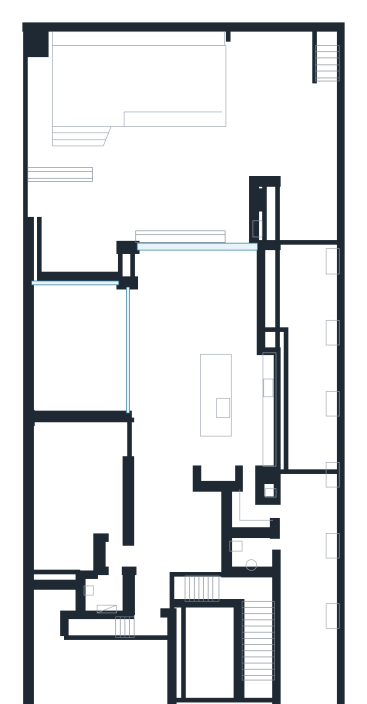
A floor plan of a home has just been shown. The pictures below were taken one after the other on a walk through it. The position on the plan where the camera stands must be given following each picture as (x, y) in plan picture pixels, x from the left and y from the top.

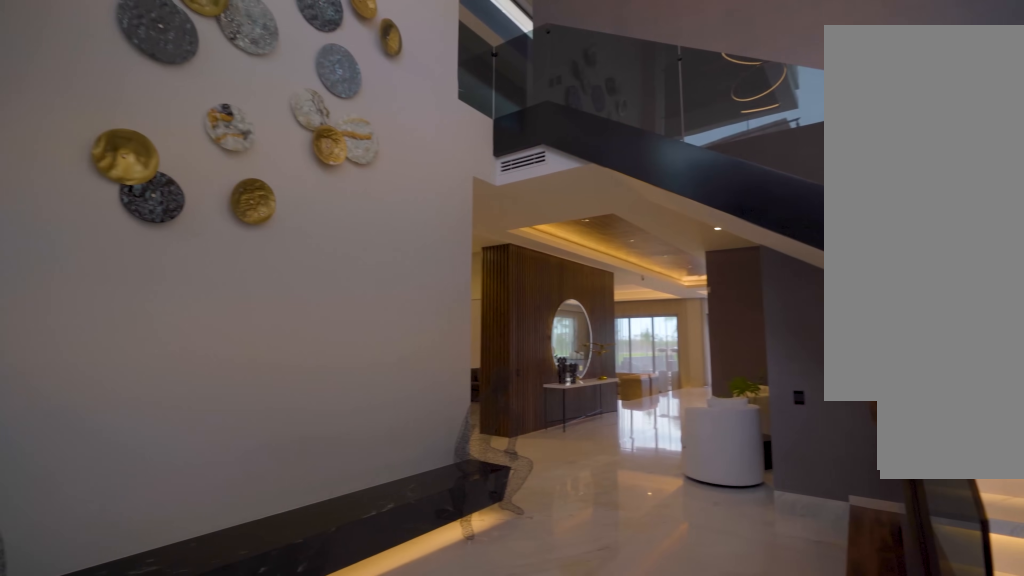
(223, 678)
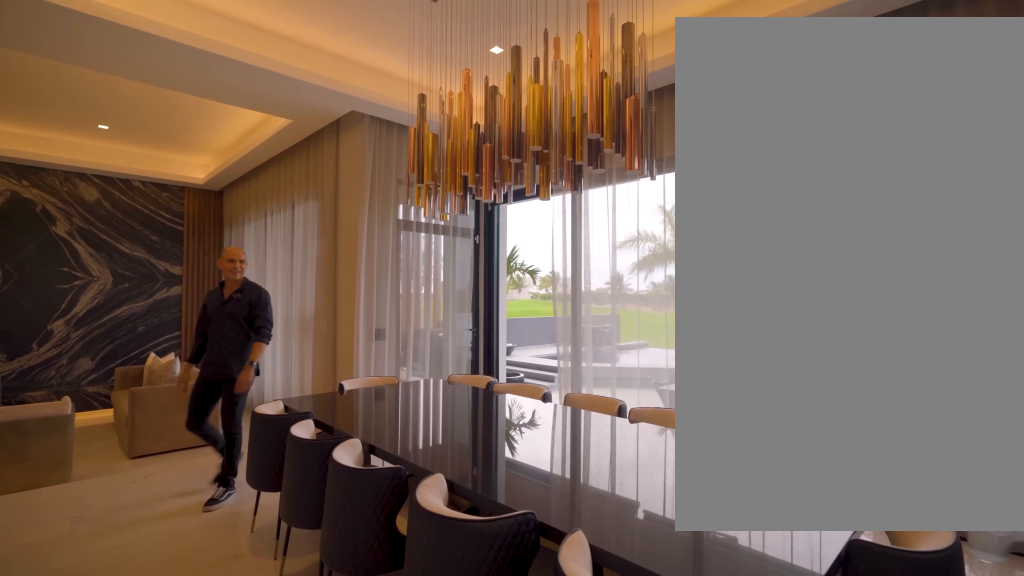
(207, 335)
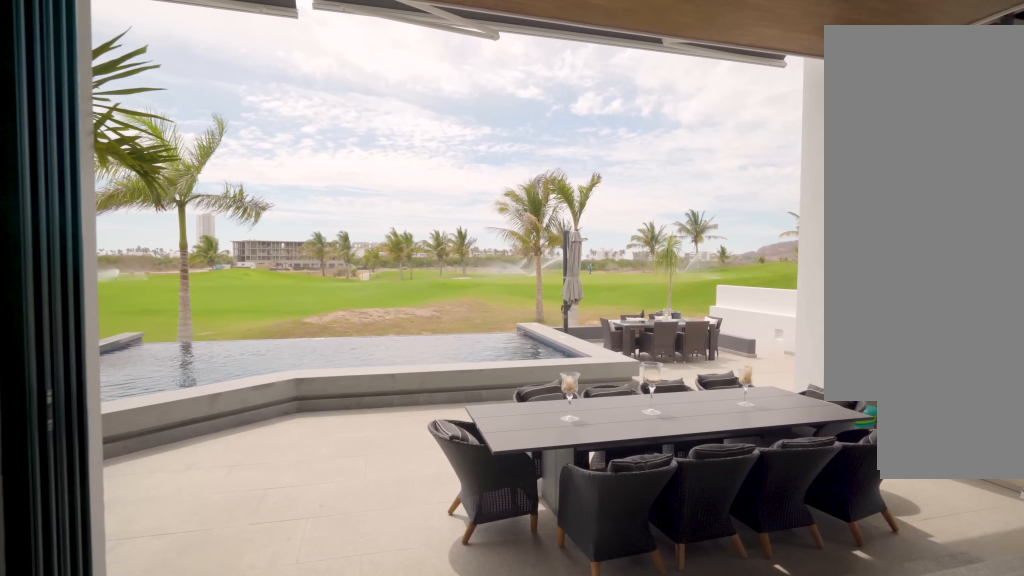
(161, 241)
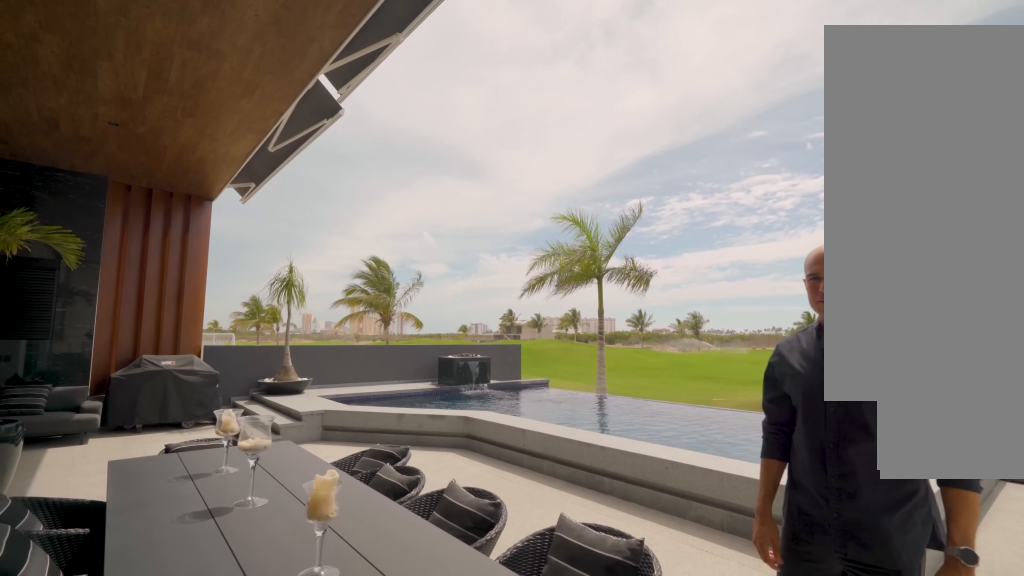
(230, 217)
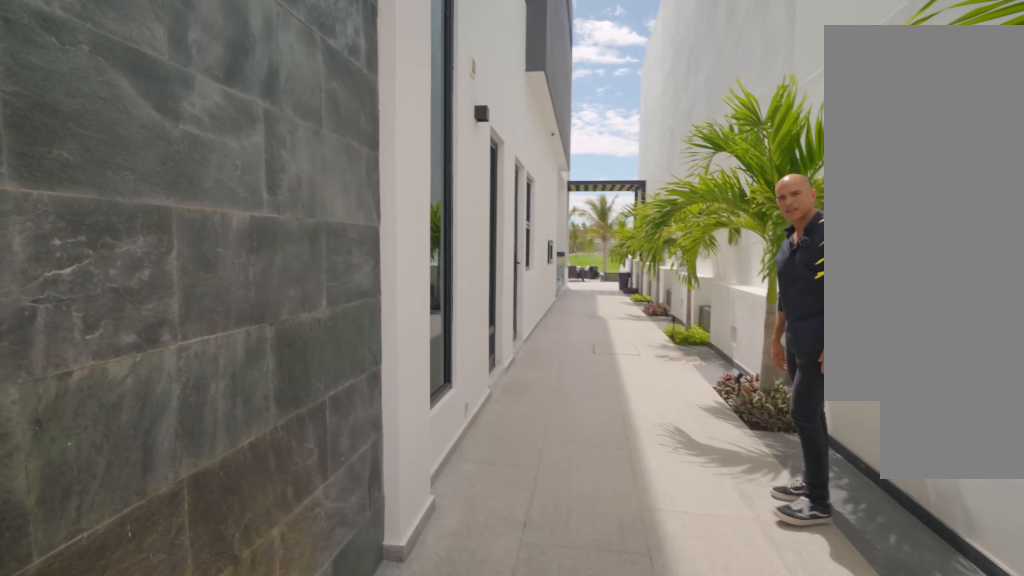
(303, 644)
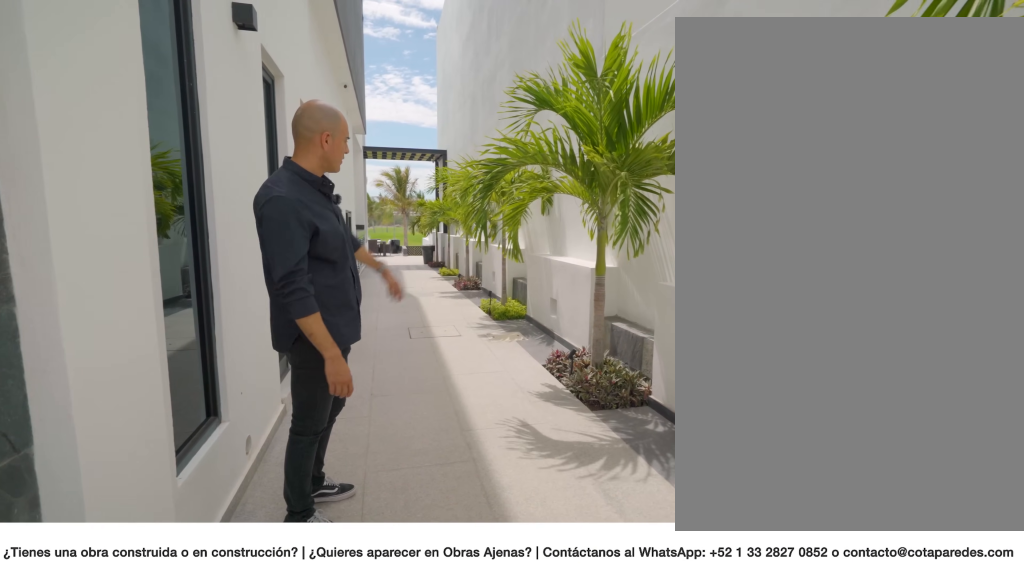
(303, 644)
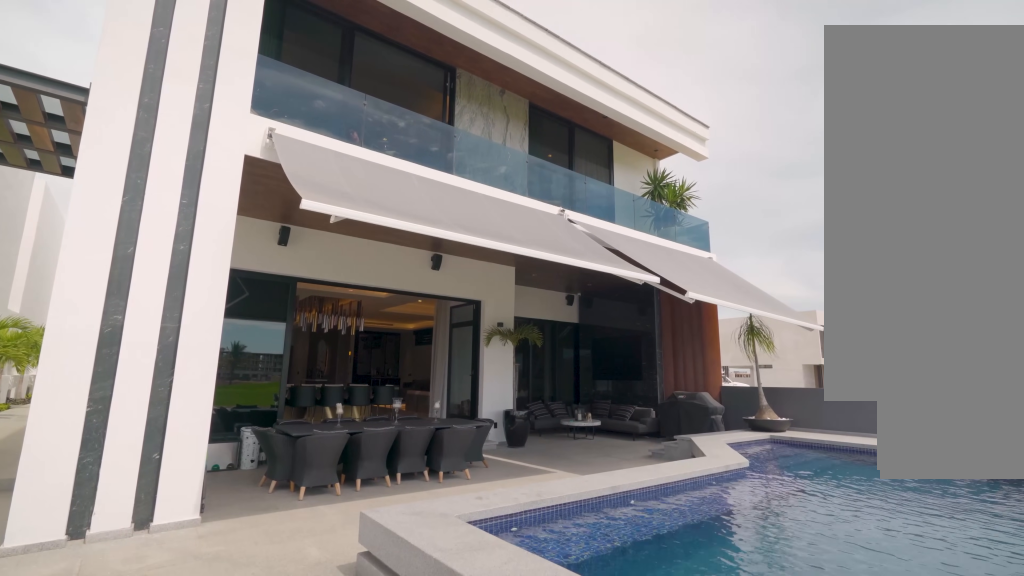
(255, 119)
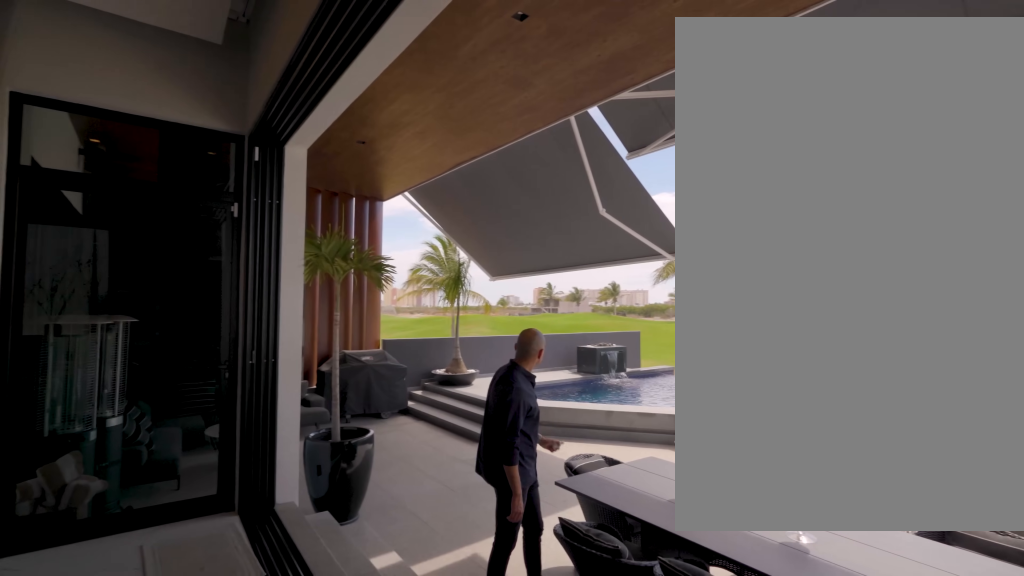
(214, 249)
